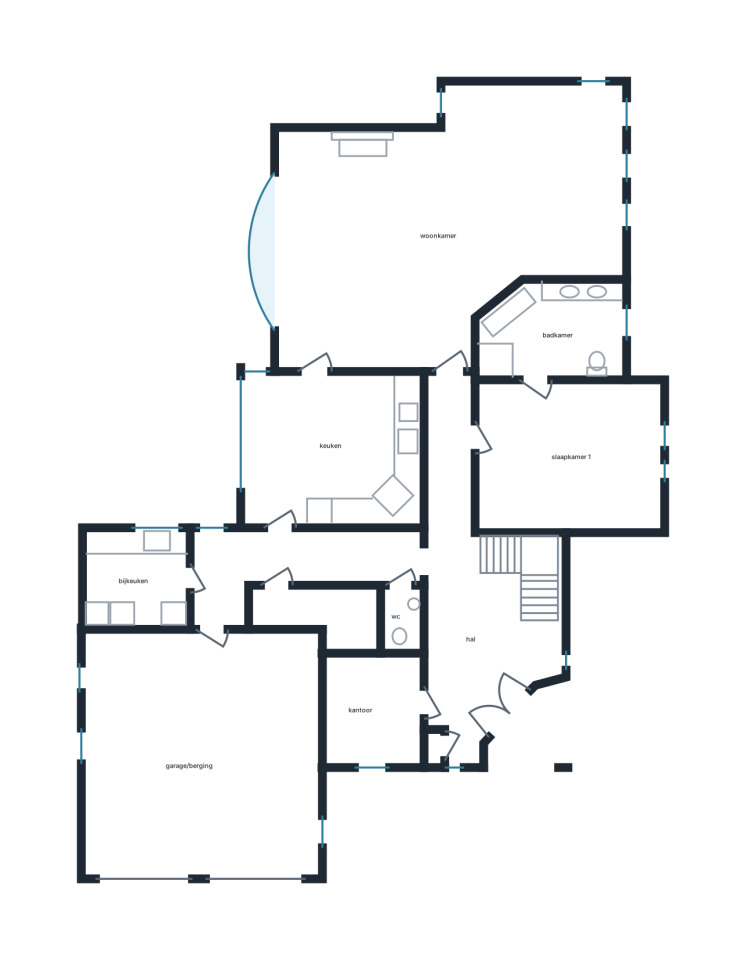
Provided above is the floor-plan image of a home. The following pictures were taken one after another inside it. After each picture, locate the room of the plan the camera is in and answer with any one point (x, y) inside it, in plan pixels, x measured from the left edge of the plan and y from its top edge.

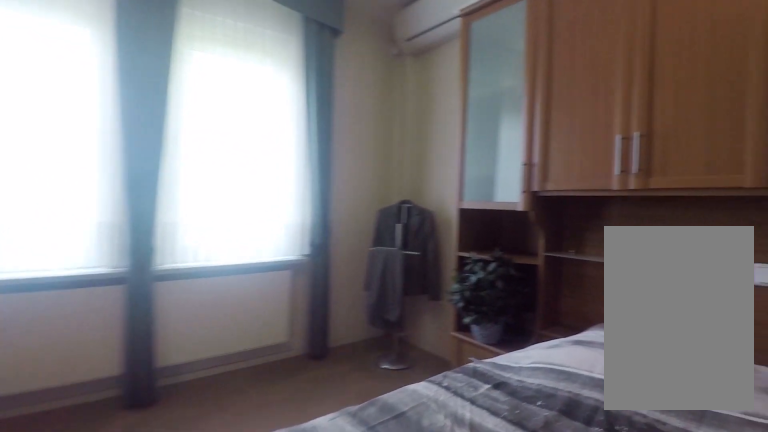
(567, 456)
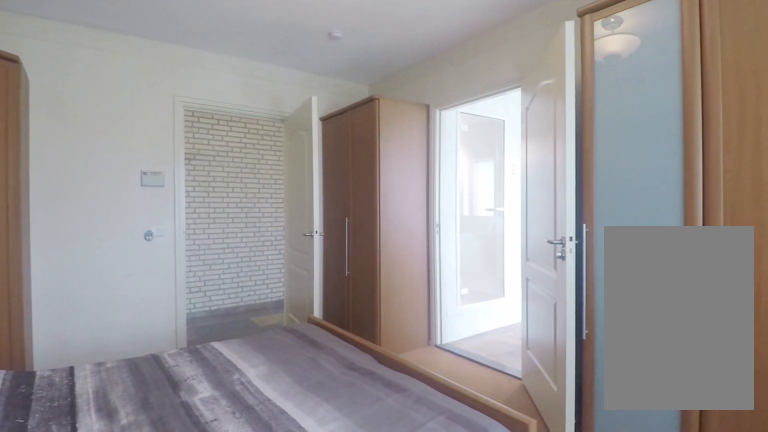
(567, 456)
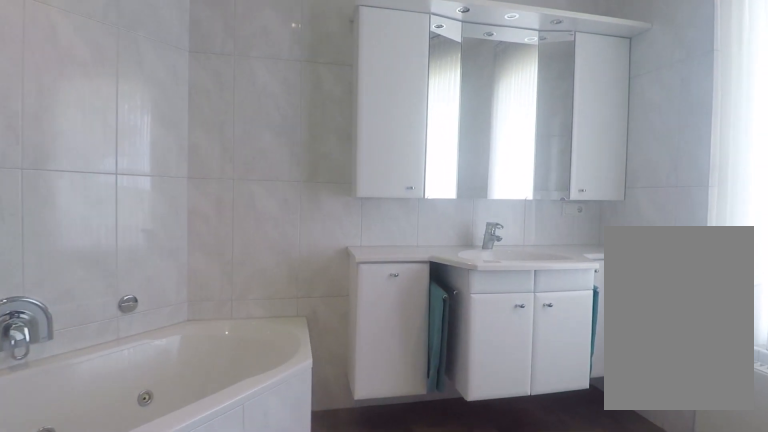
(553, 331)
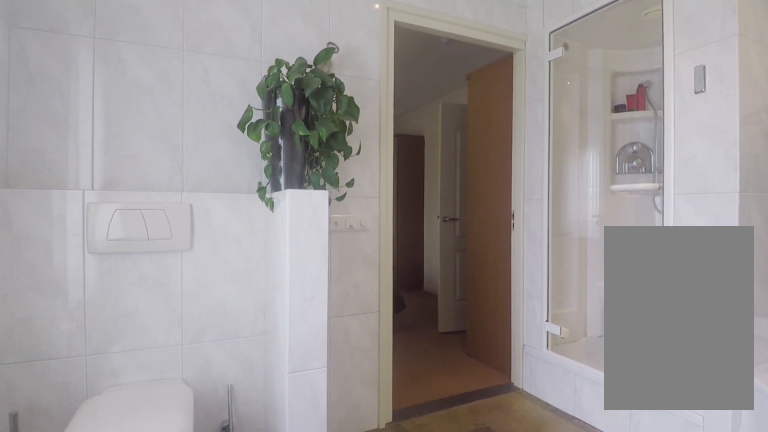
(553, 331)
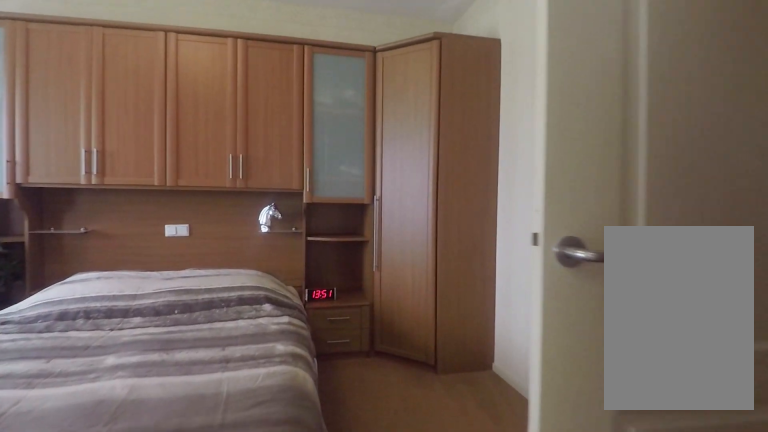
(566, 455)
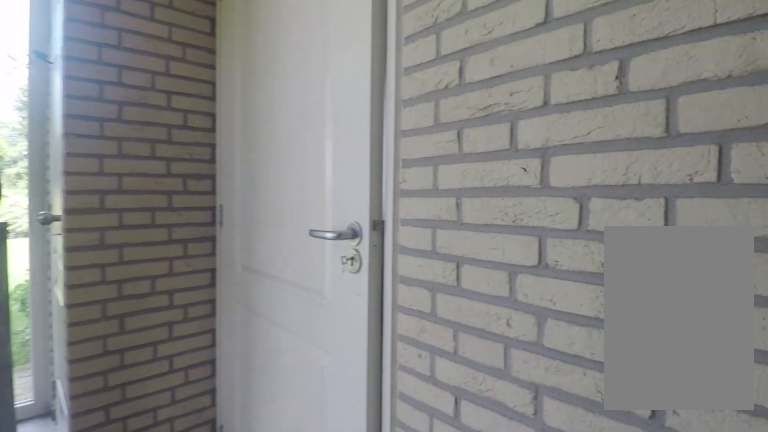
(470, 594)
